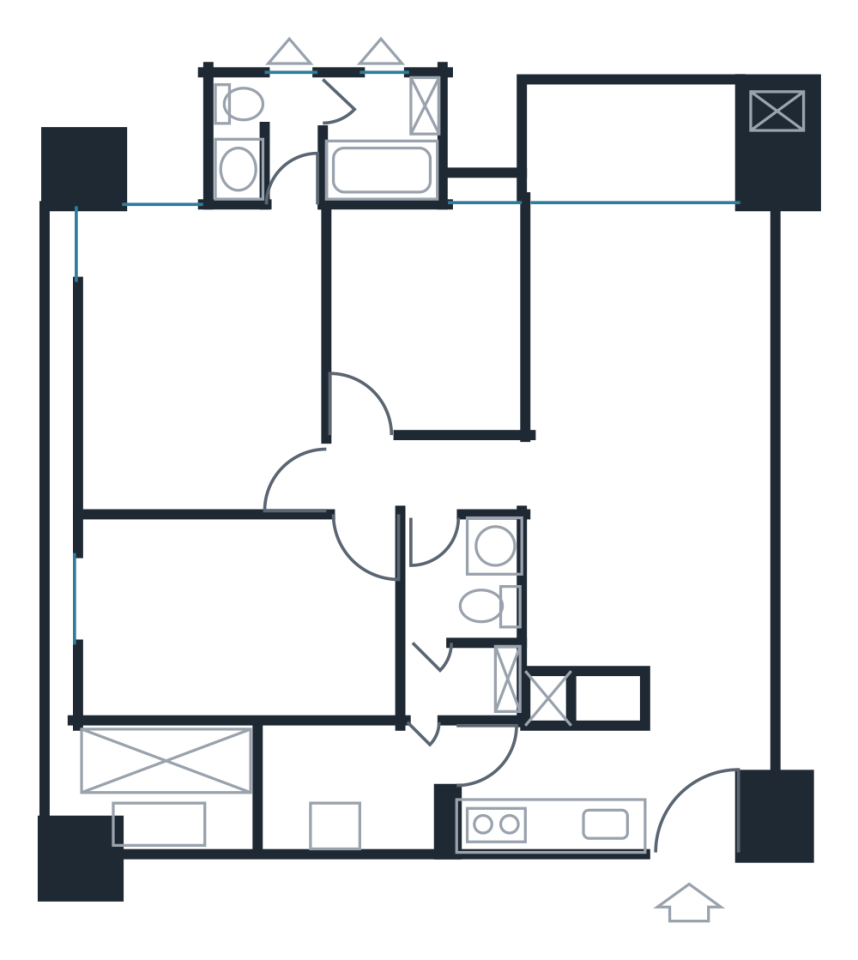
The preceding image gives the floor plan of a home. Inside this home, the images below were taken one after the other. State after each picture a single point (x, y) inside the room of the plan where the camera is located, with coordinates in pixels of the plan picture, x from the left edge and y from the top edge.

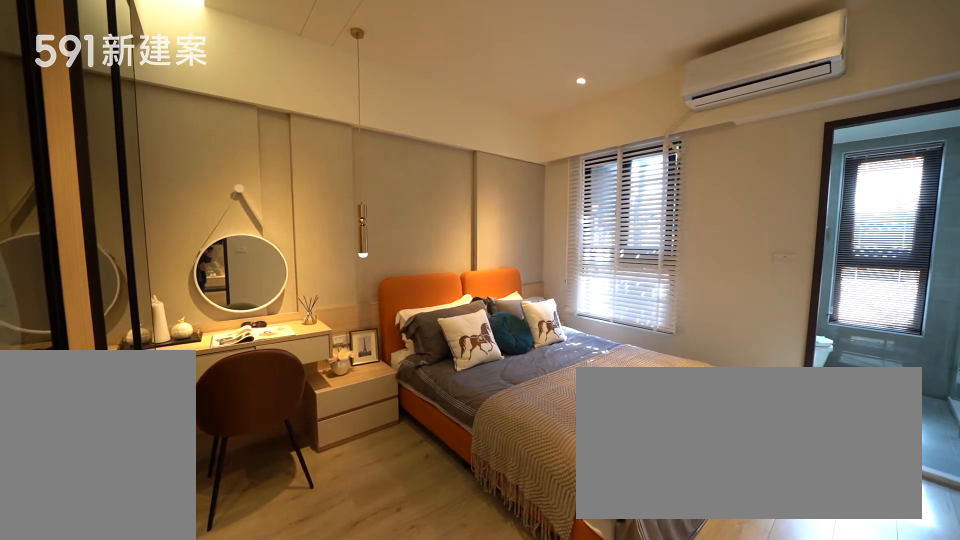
(197, 349)
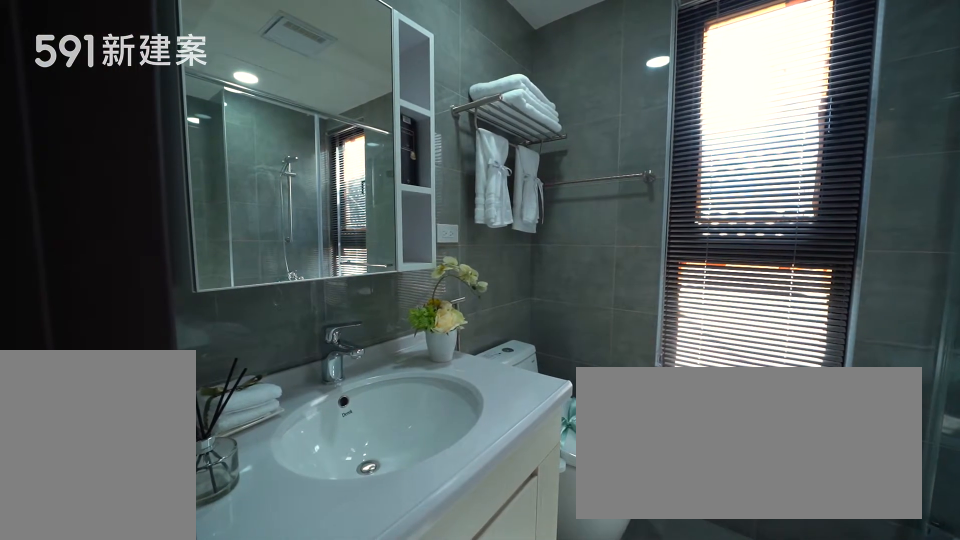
(325, 133)
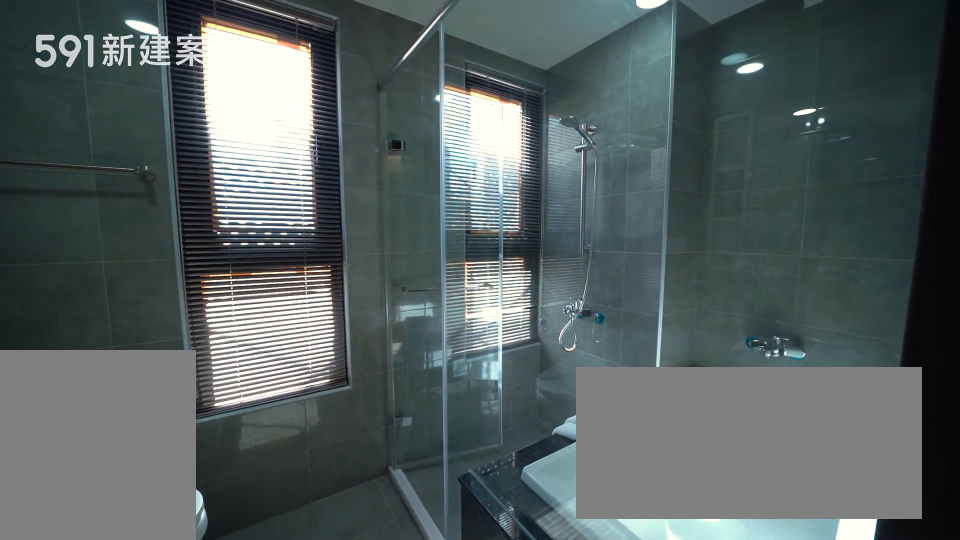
(325, 133)
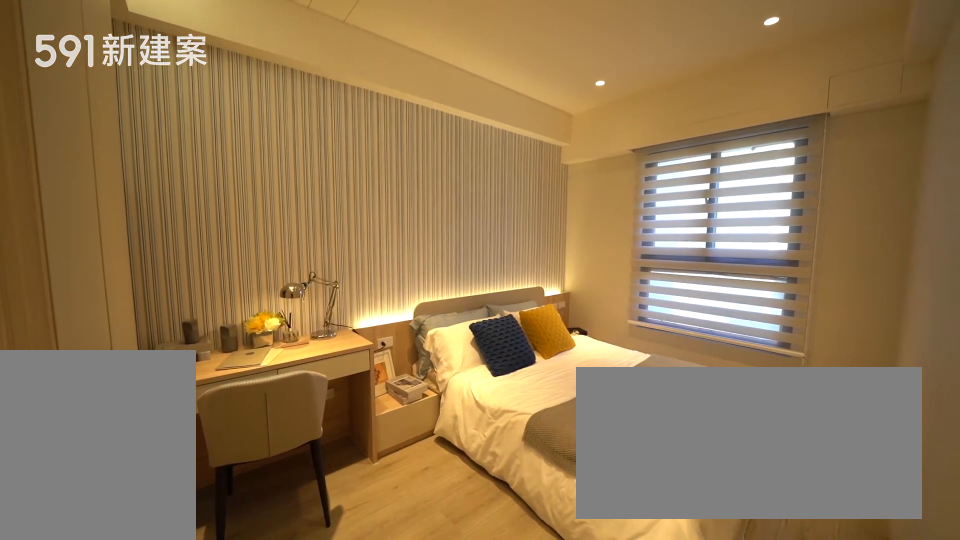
(238, 612)
